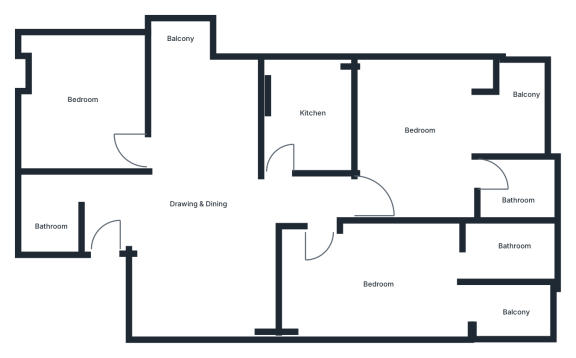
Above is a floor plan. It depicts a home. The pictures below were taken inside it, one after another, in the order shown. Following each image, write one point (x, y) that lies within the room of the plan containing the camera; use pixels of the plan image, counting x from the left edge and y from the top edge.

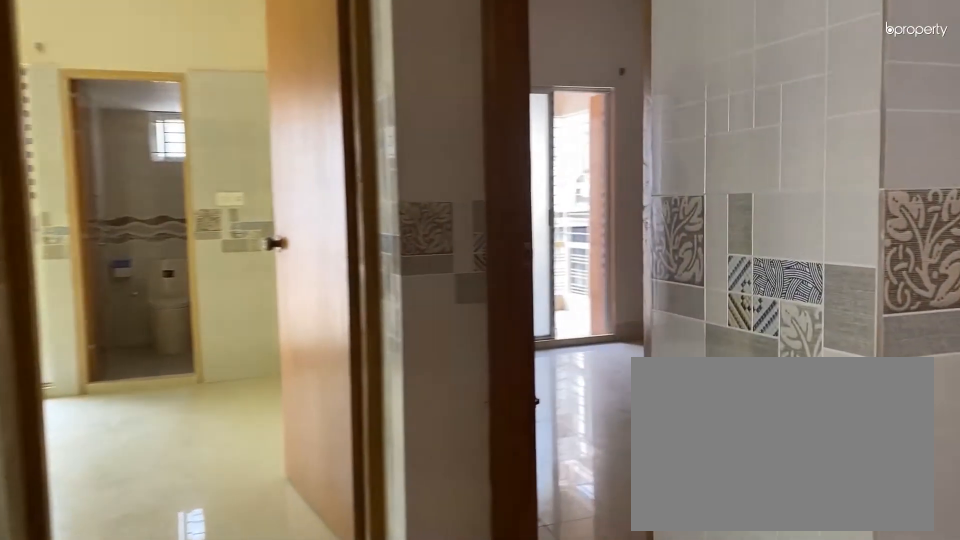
(221, 194)
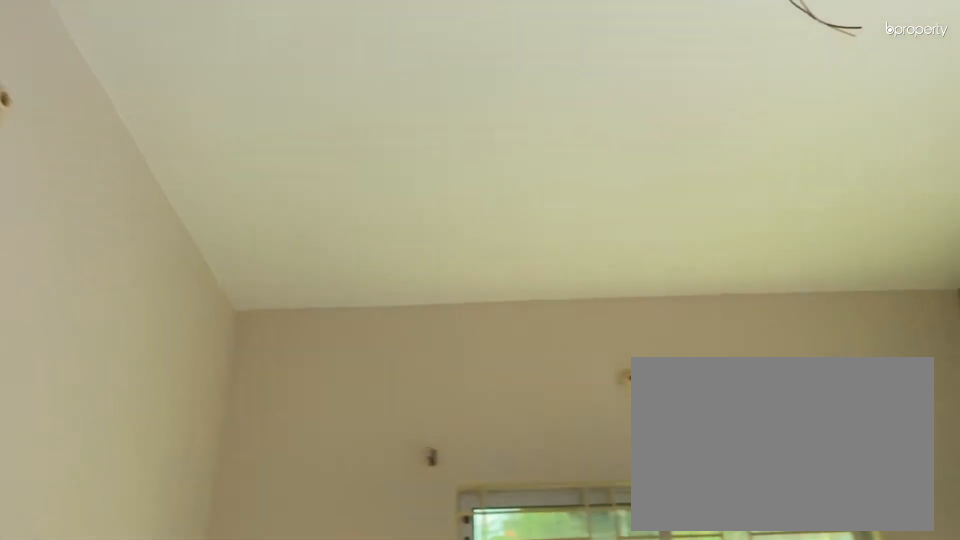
(430, 147)
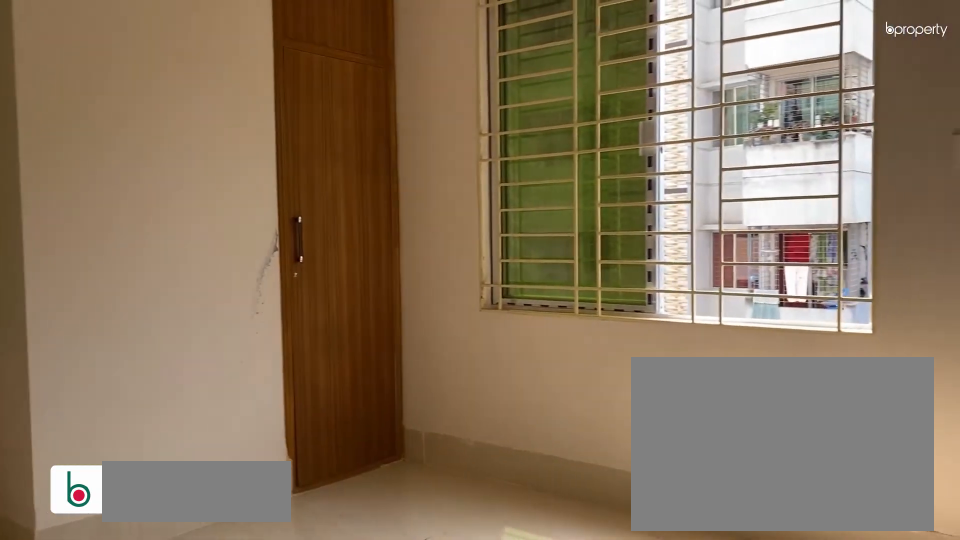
(83, 103)
